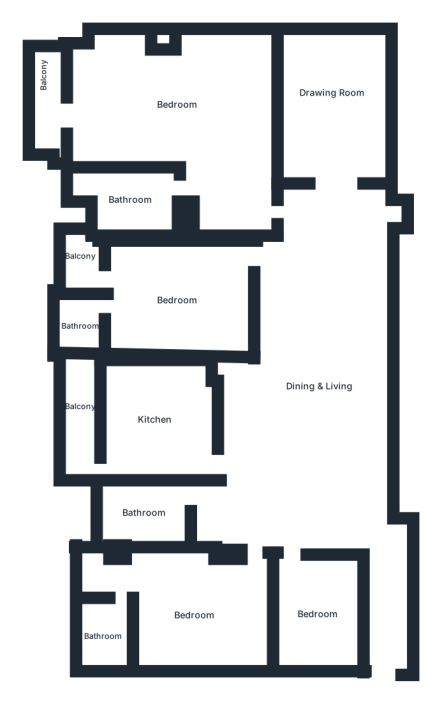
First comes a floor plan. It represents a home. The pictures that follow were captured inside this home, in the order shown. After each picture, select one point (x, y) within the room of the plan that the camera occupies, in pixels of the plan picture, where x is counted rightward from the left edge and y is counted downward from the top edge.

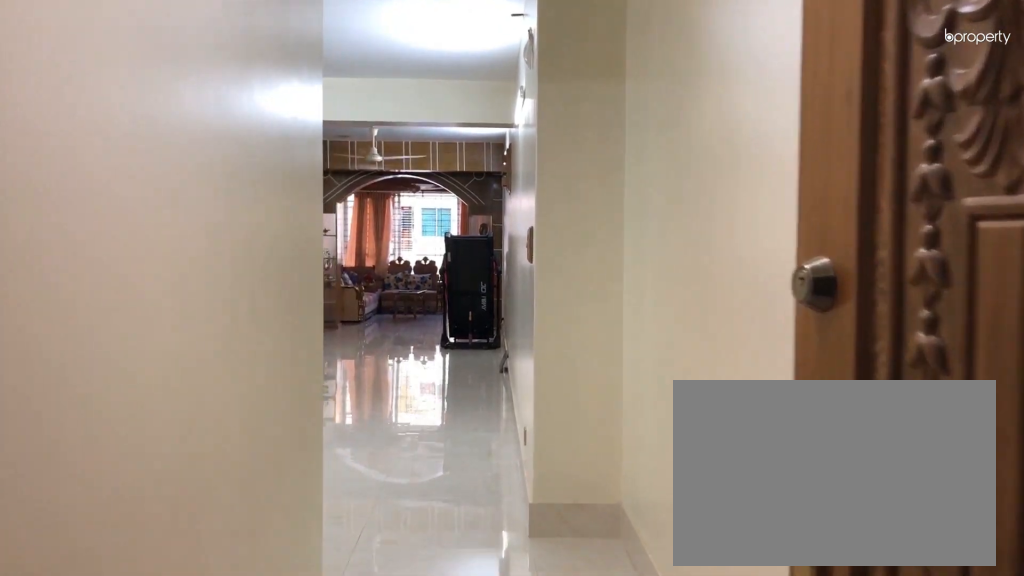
(390, 604)
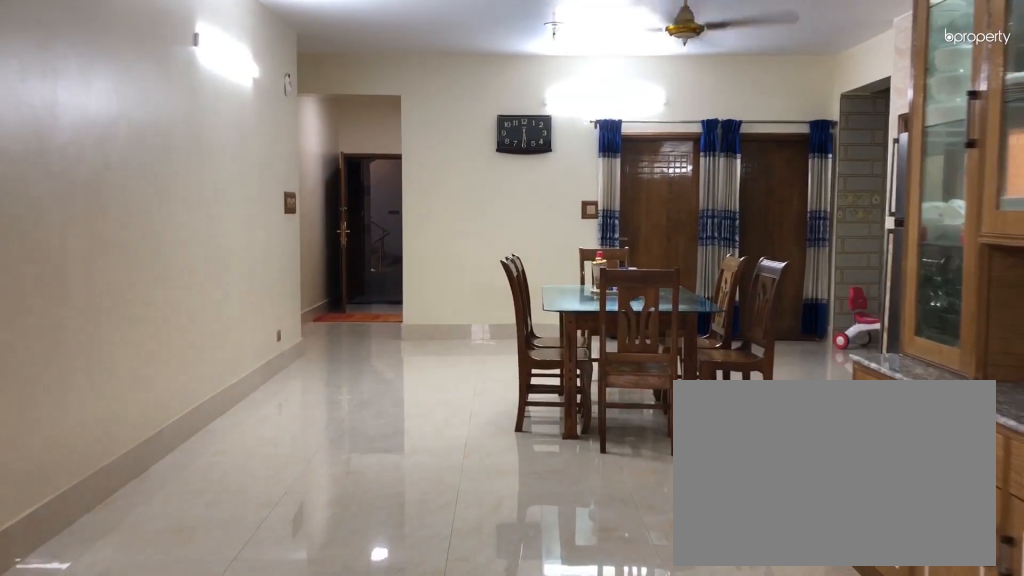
(311, 433)
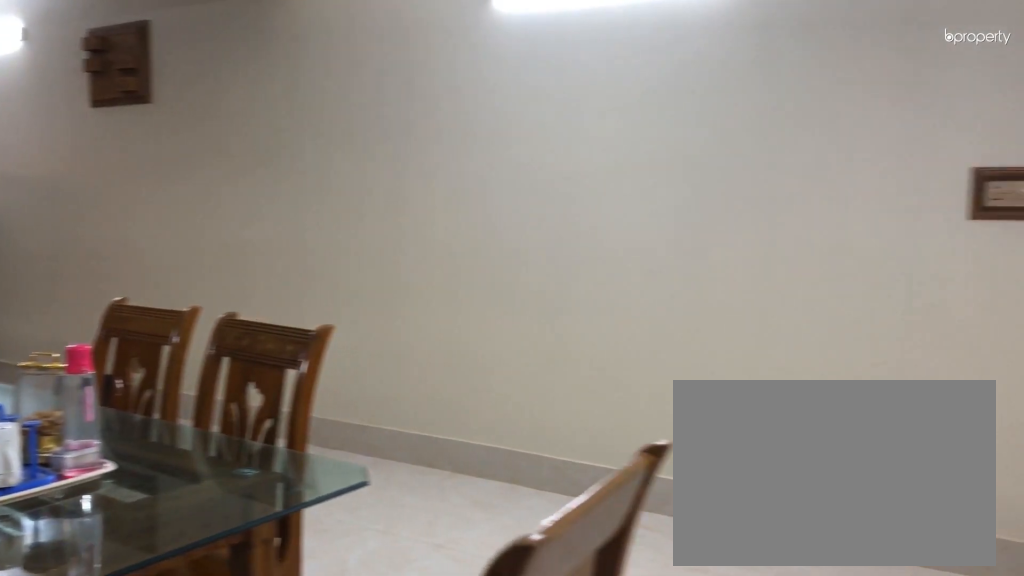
(299, 496)
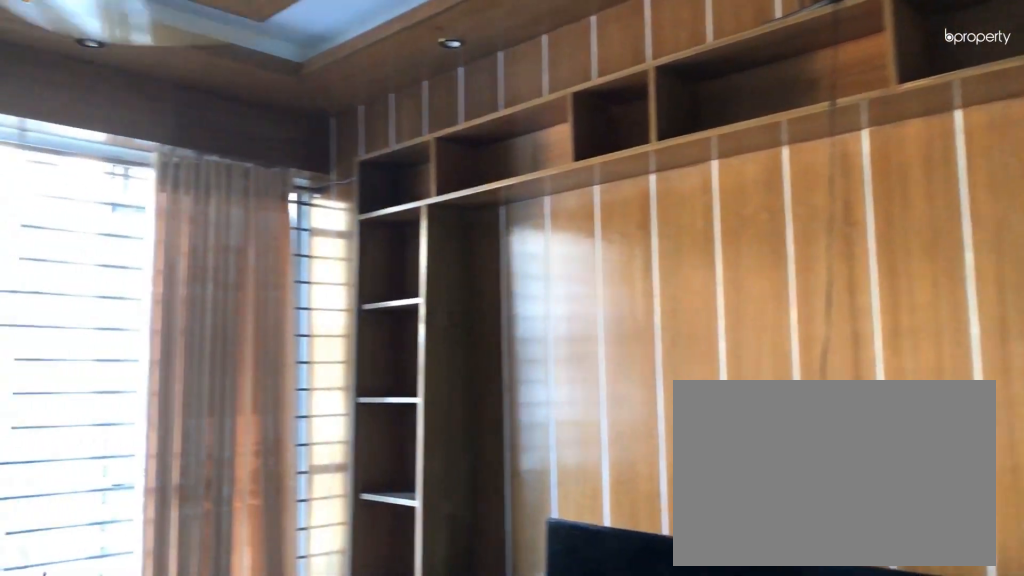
(335, 104)
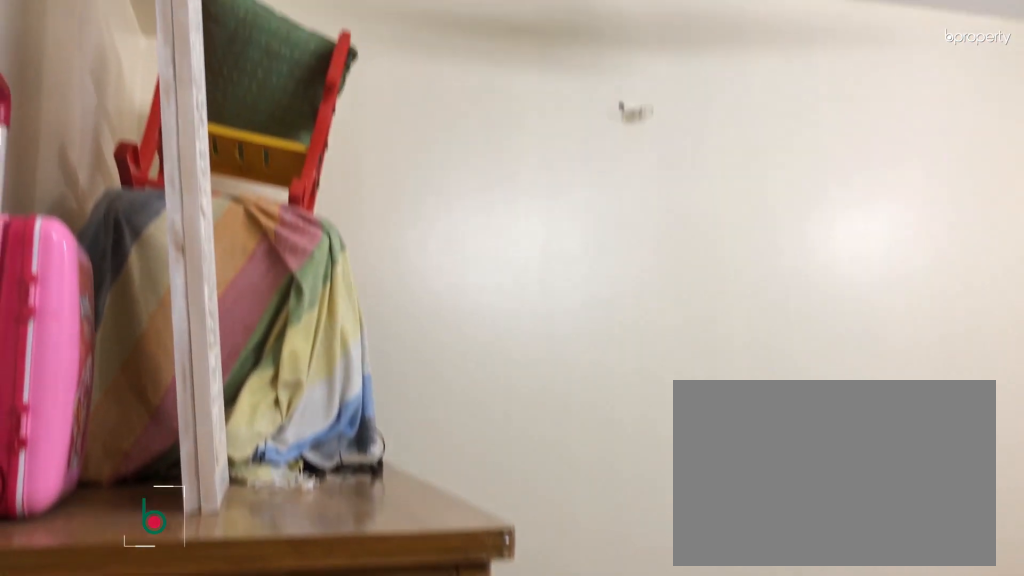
(318, 617)
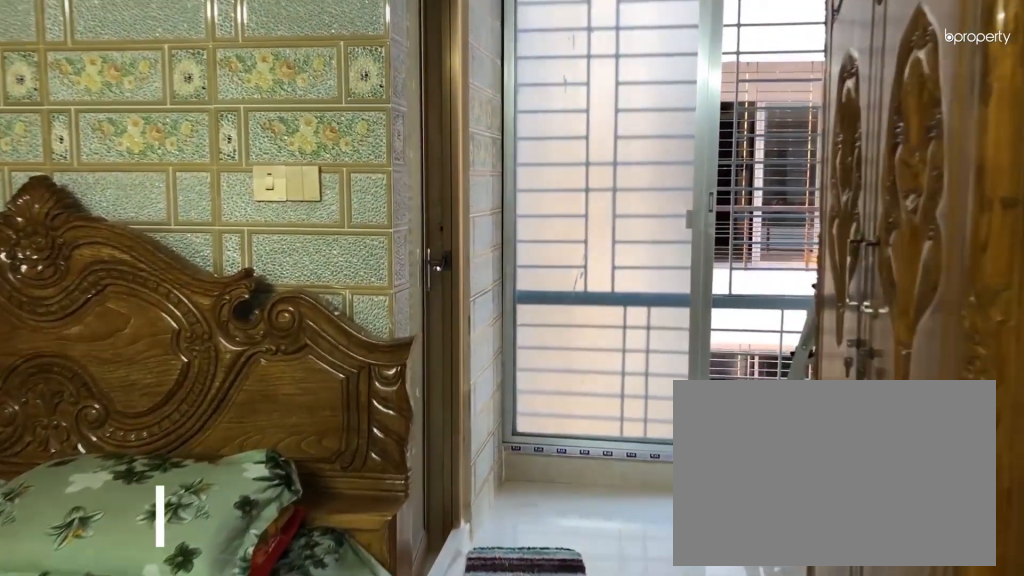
(197, 617)
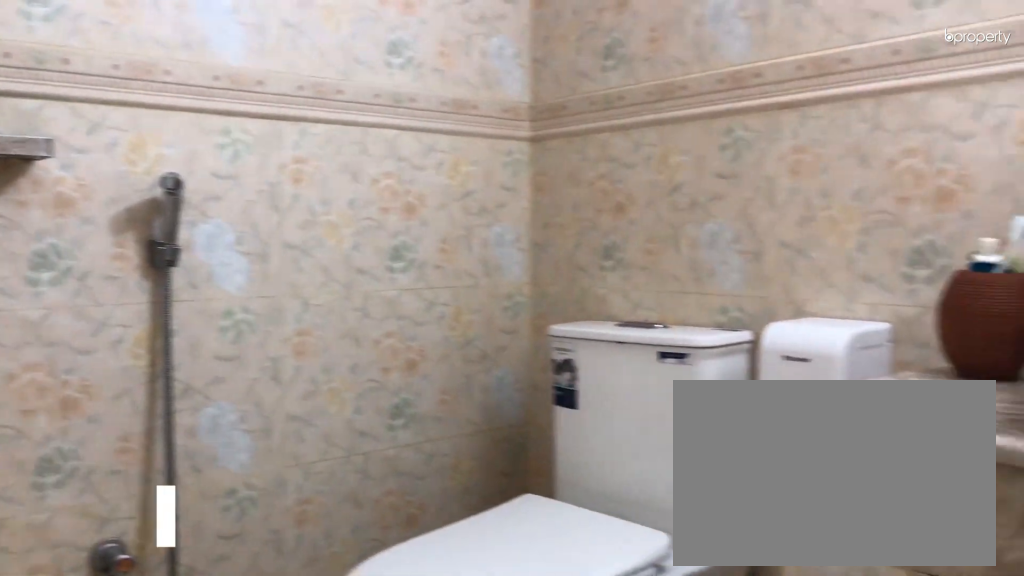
(105, 633)
